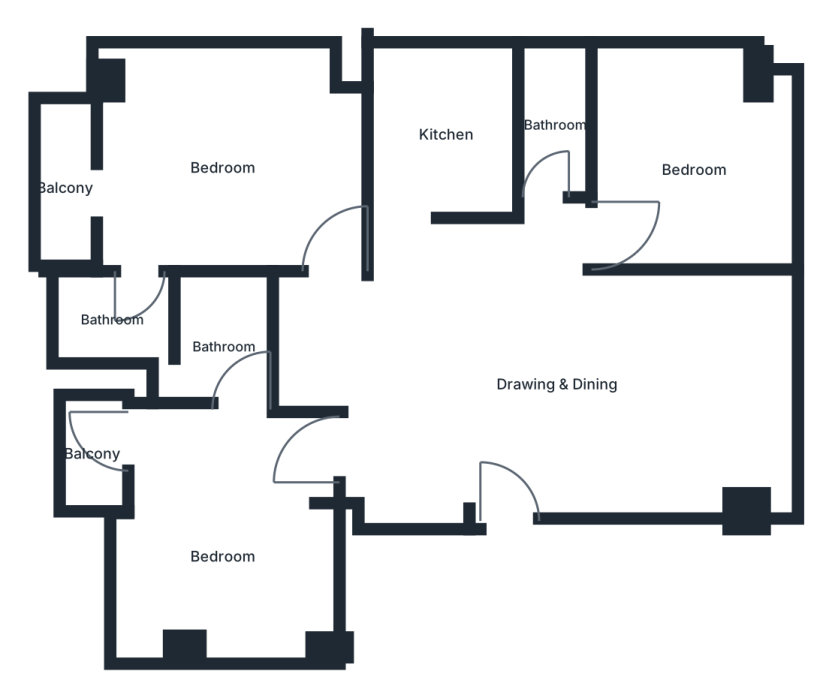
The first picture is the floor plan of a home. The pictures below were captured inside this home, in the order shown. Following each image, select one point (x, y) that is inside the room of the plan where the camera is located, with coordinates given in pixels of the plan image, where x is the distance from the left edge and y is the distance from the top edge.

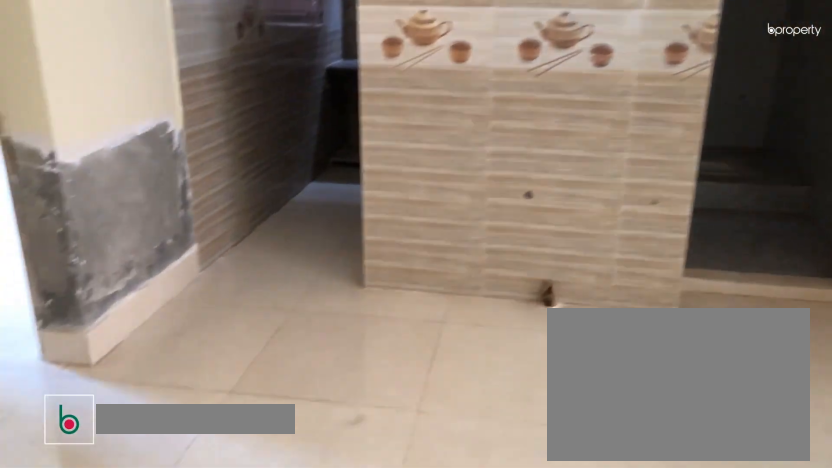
(553, 383)
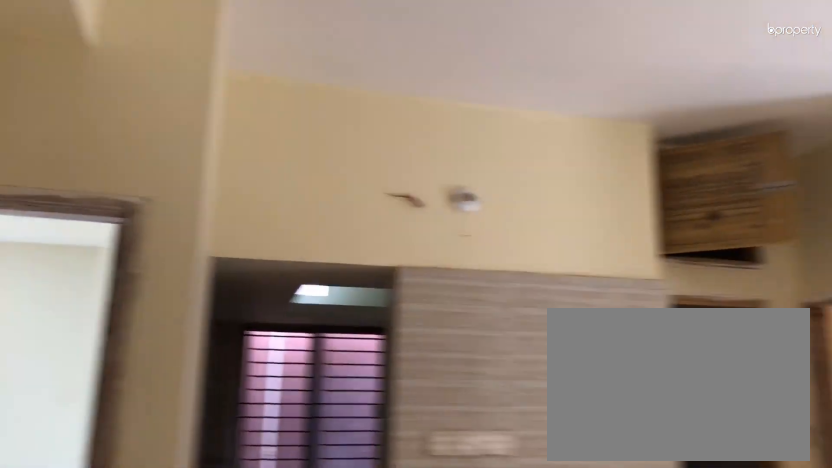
(553, 383)
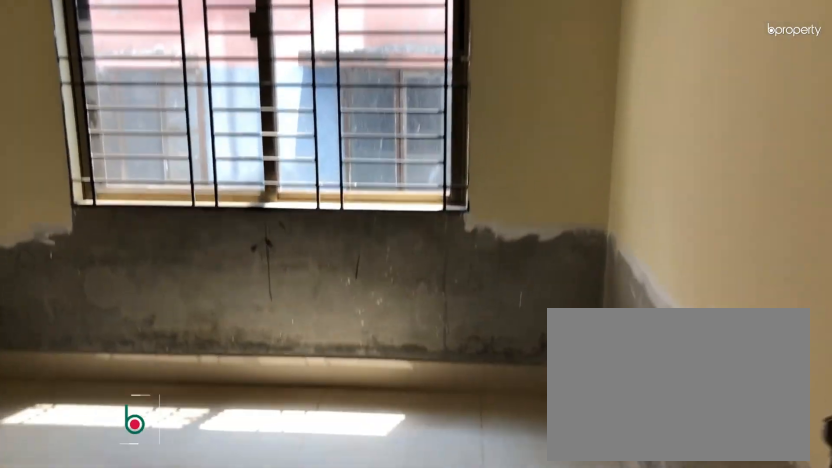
(696, 169)
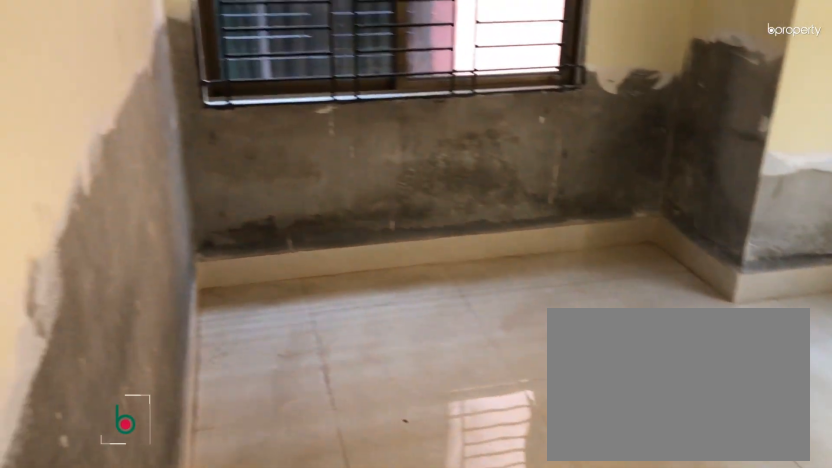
(696, 169)
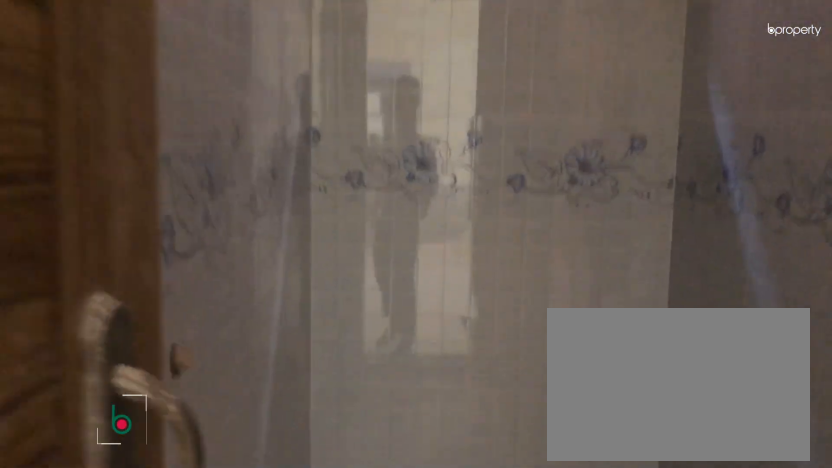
(557, 124)
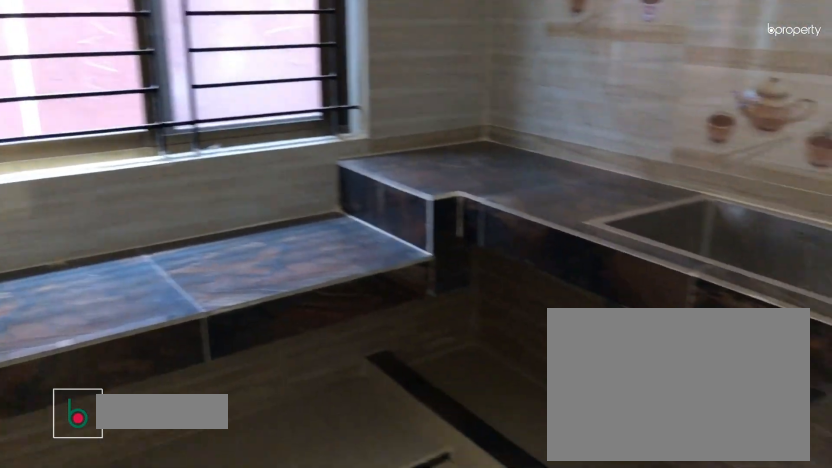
(447, 134)
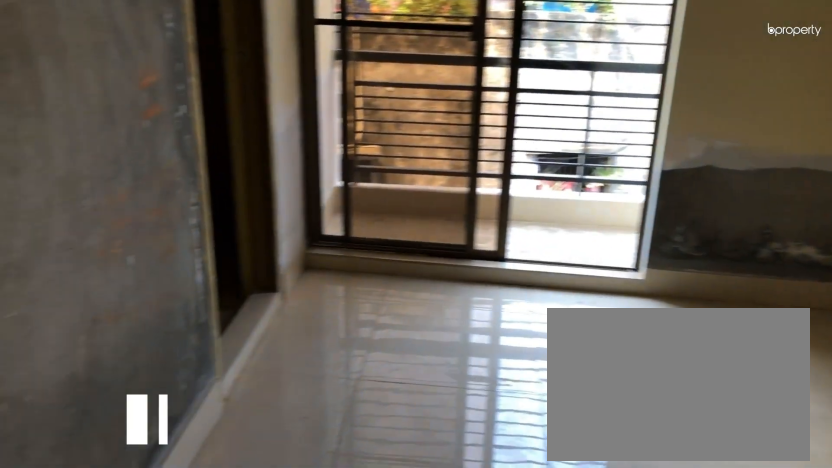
(227, 169)
